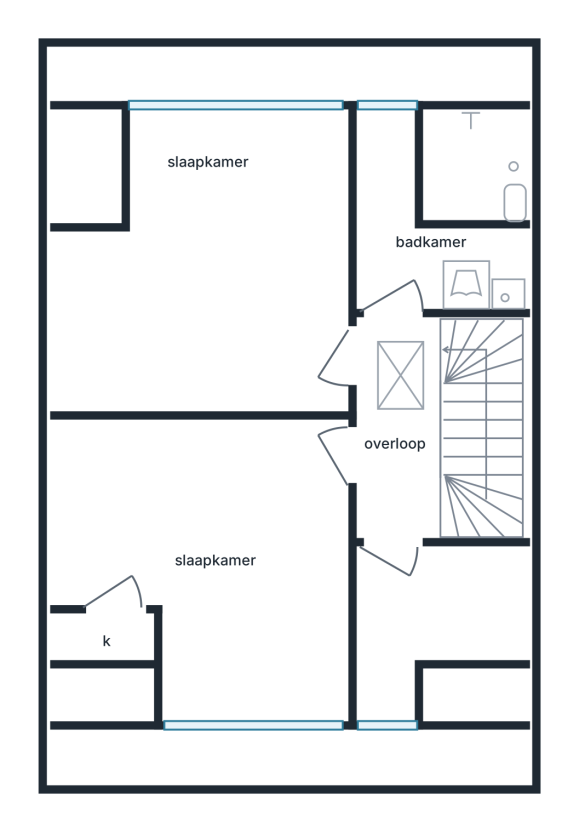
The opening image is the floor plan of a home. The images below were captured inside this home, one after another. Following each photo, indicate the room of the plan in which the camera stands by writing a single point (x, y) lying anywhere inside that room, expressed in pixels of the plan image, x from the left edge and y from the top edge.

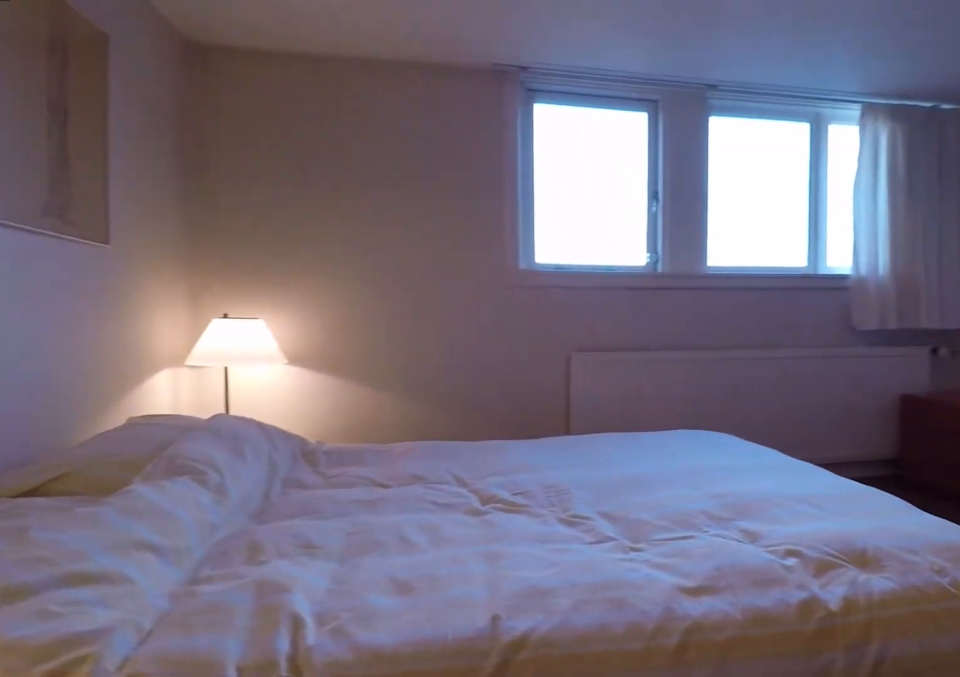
(204, 273)
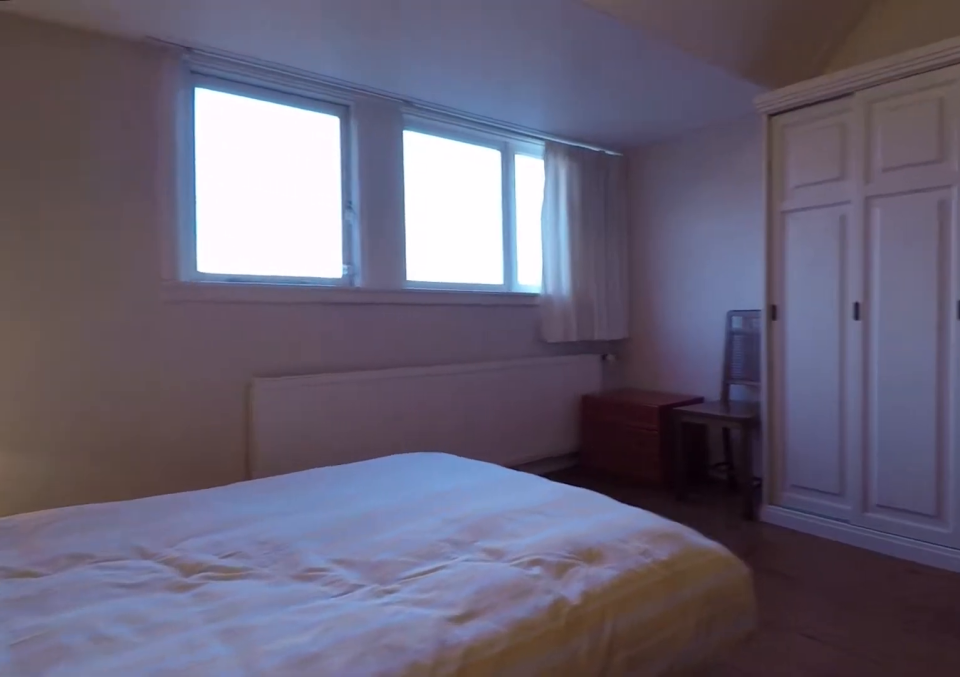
(204, 273)
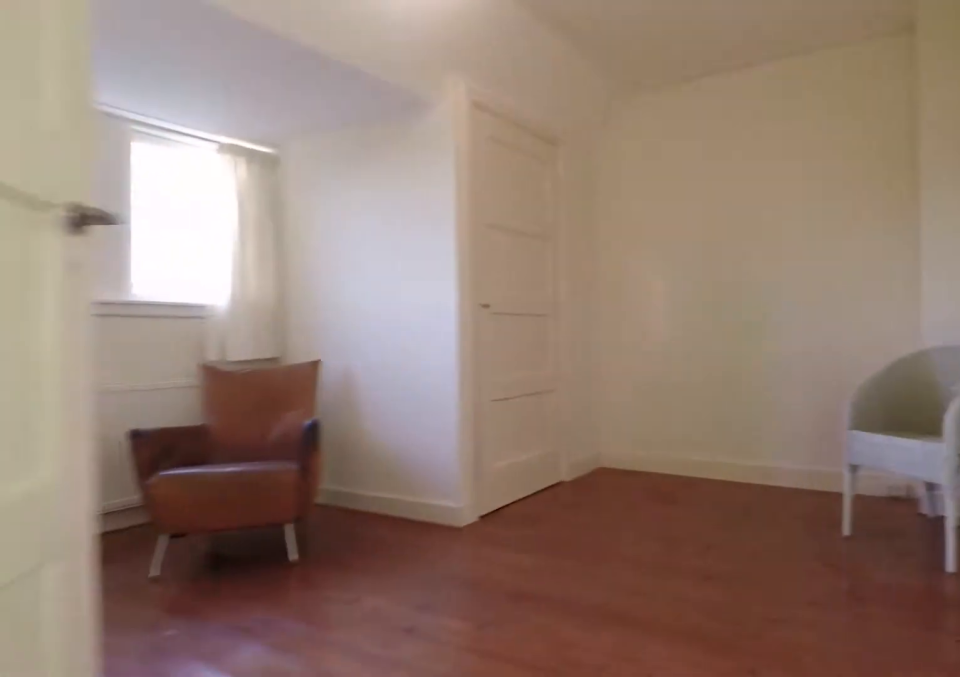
(223, 563)
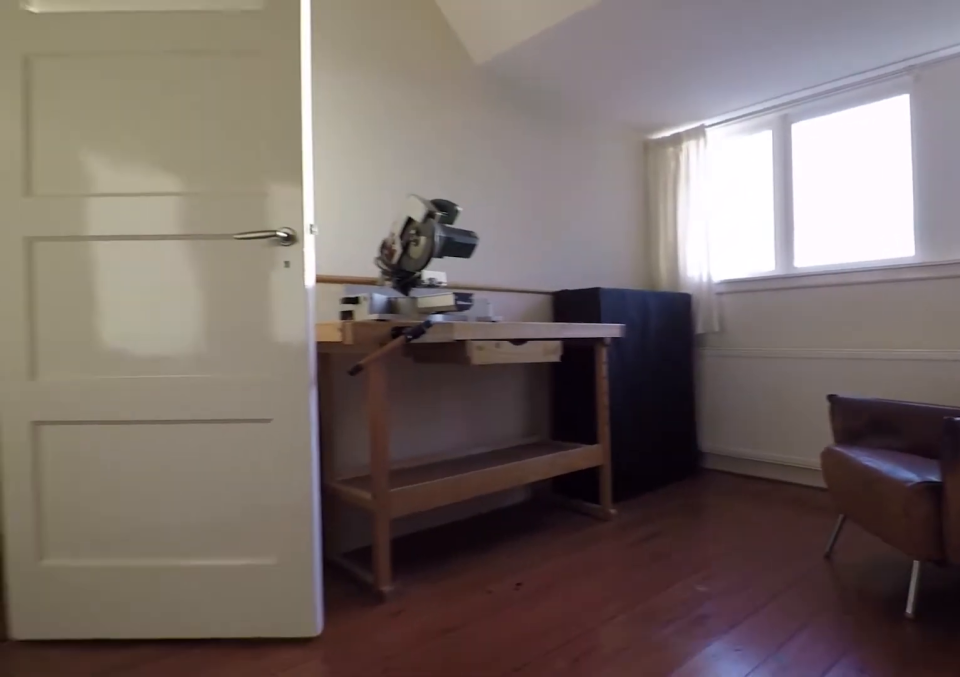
(223, 563)
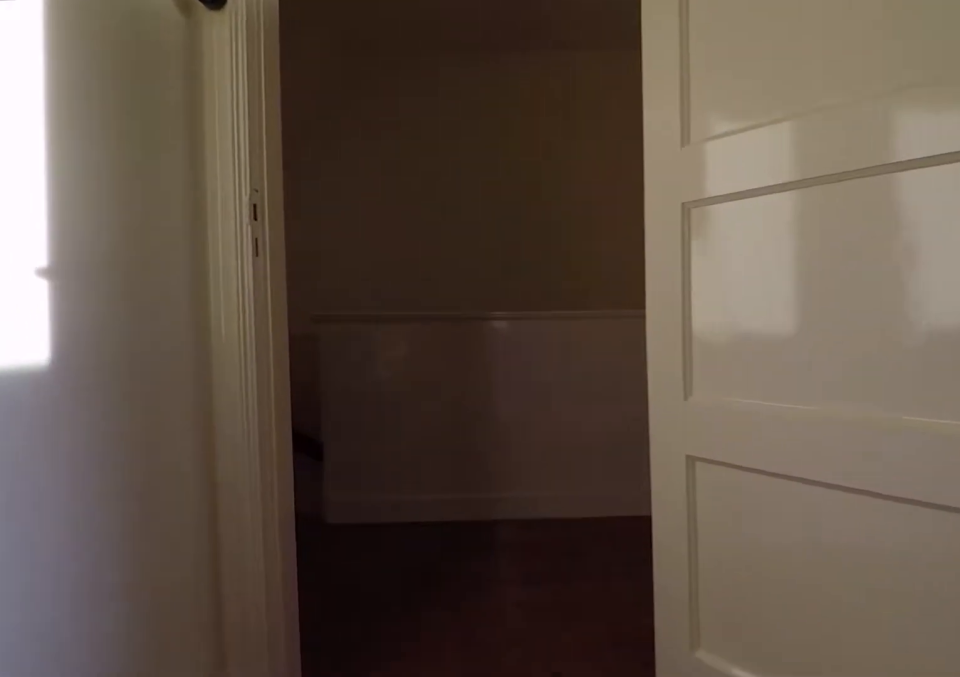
(223, 563)
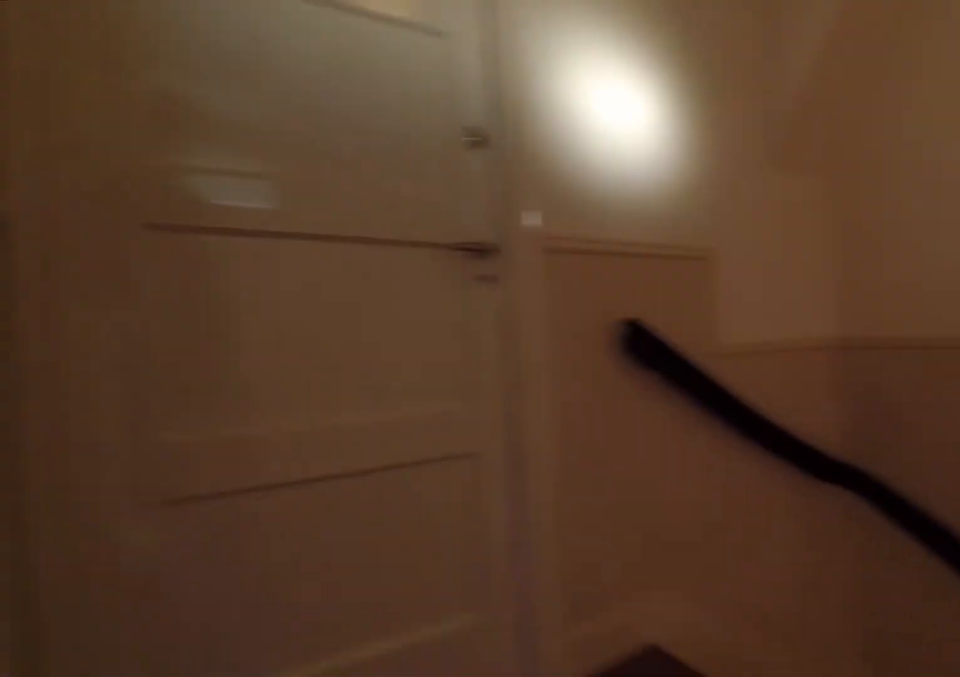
(398, 430)
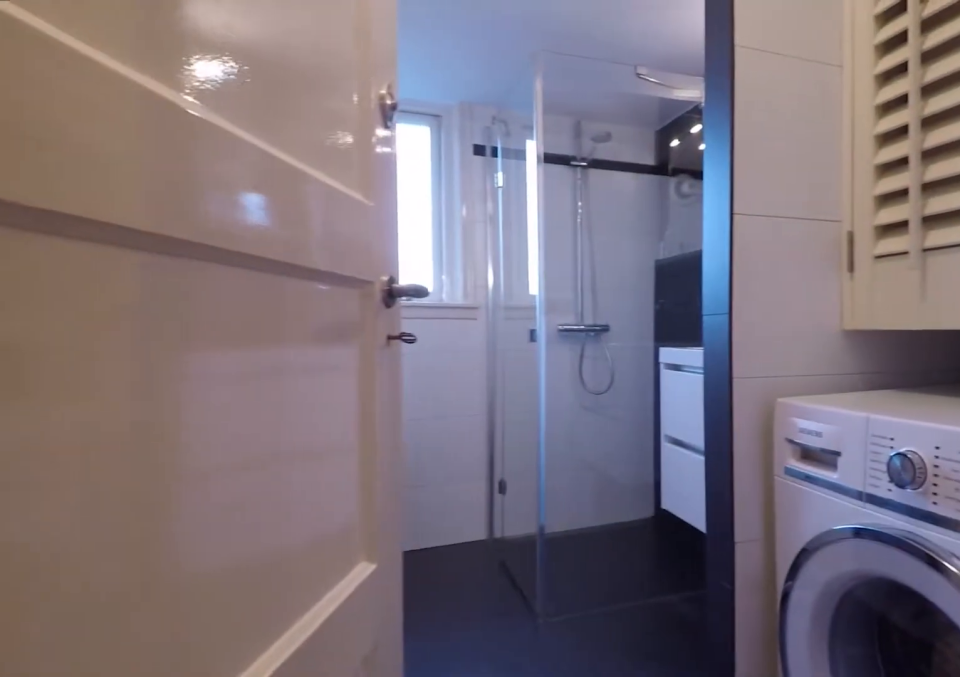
(422, 236)
